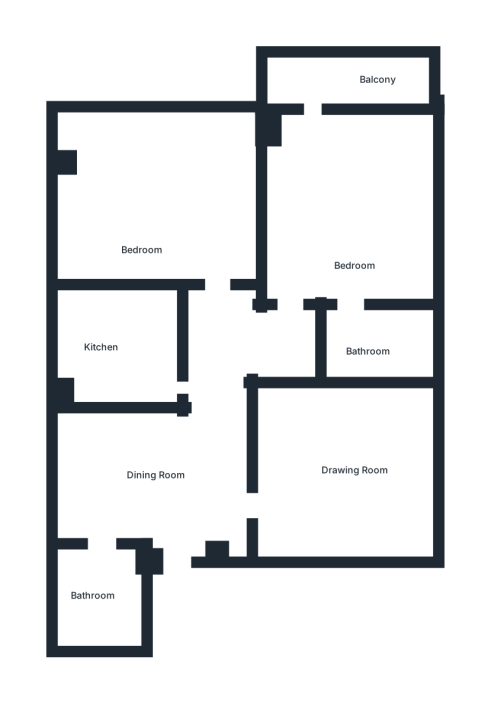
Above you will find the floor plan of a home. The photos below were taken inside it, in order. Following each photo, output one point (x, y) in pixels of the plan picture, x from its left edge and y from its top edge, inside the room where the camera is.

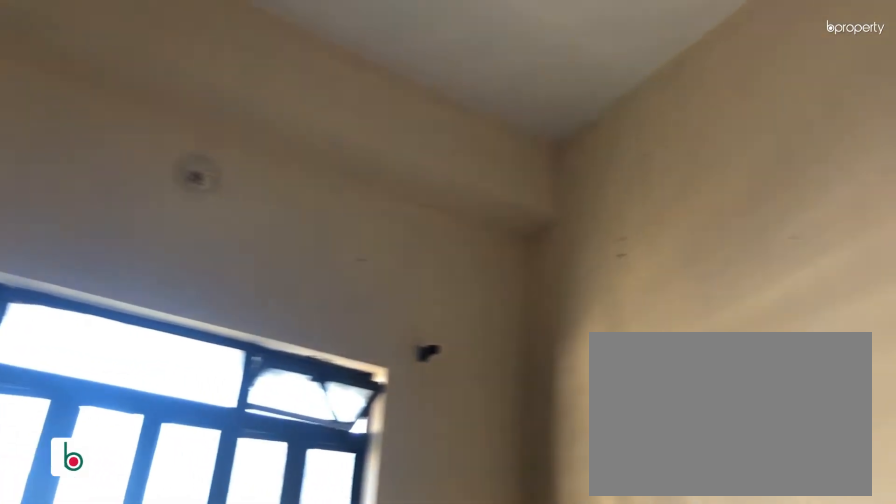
(158, 470)
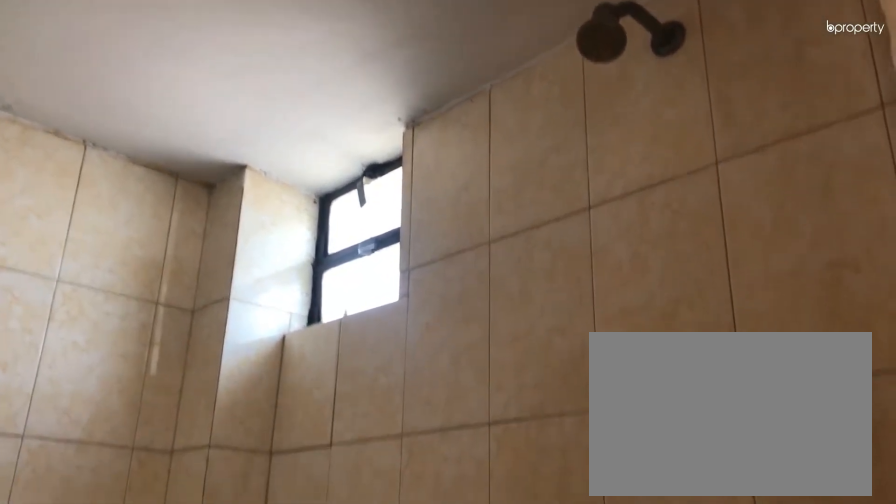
(98, 597)
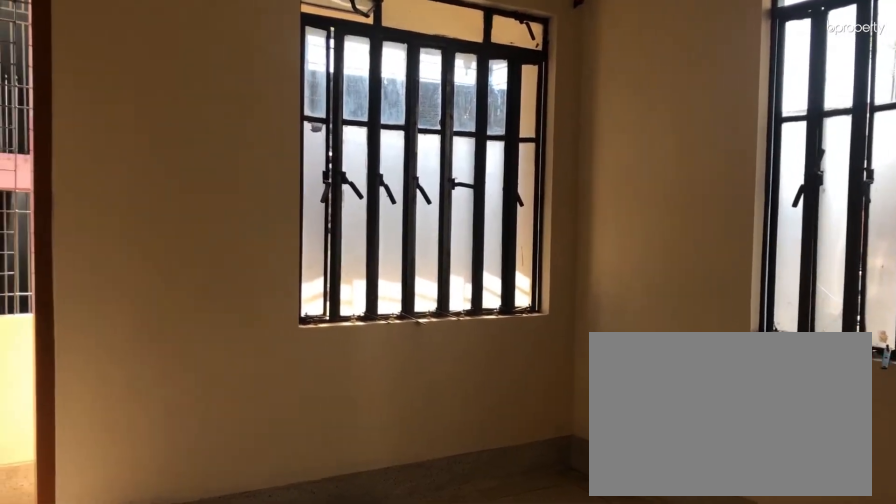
(349, 205)
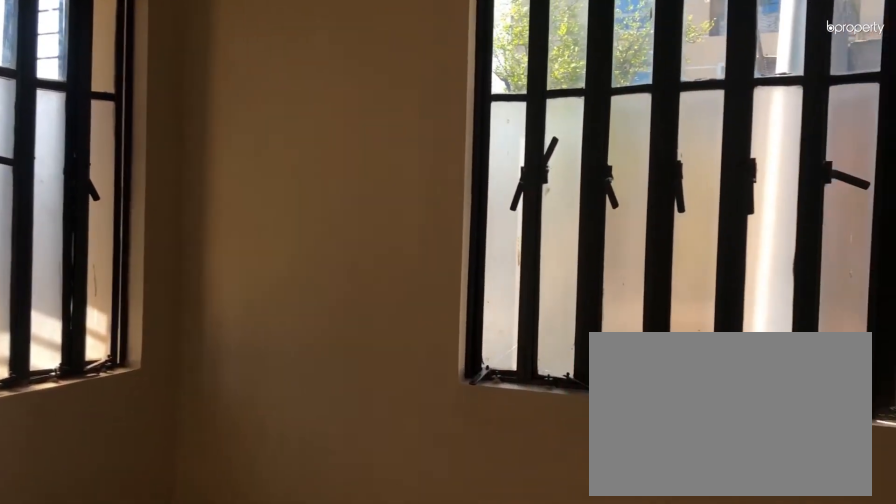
(349, 205)
